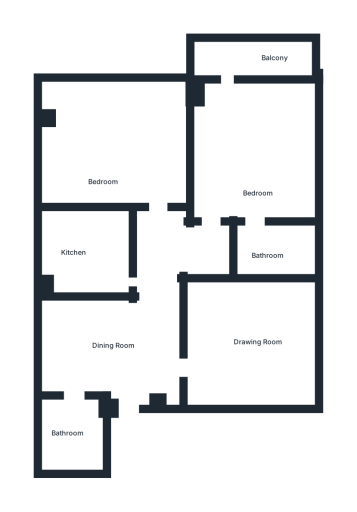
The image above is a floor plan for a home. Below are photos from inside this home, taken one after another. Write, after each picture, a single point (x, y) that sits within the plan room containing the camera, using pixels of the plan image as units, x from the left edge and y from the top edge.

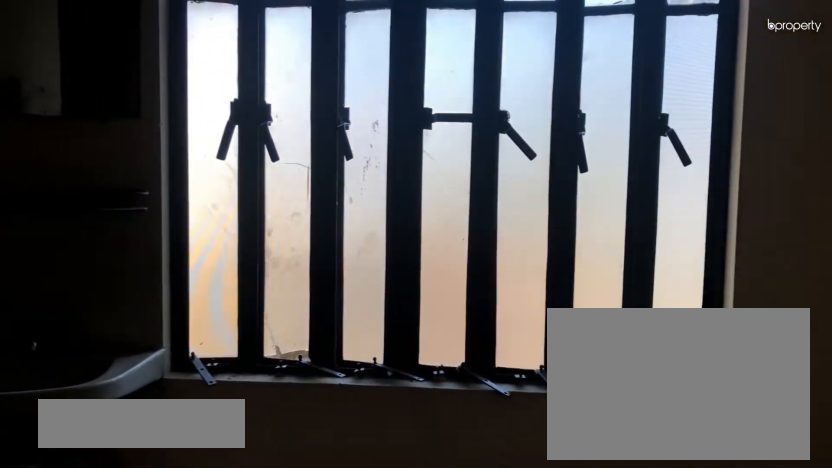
(115, 342)
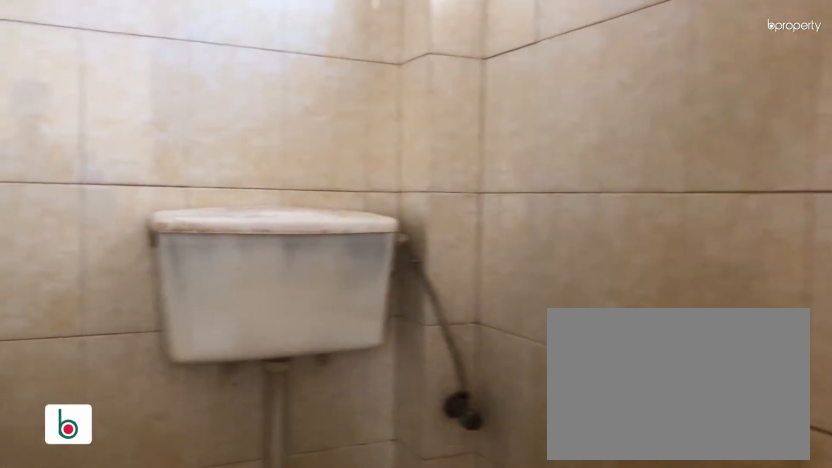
(71, 434)
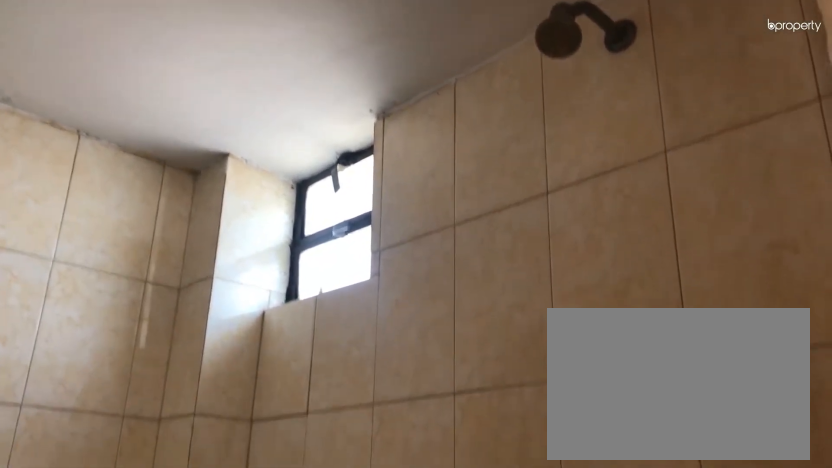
(71, 434)
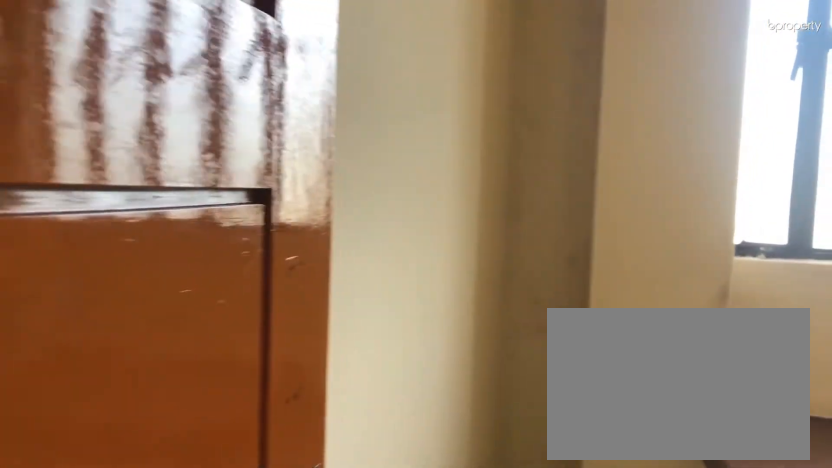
(78, 248)
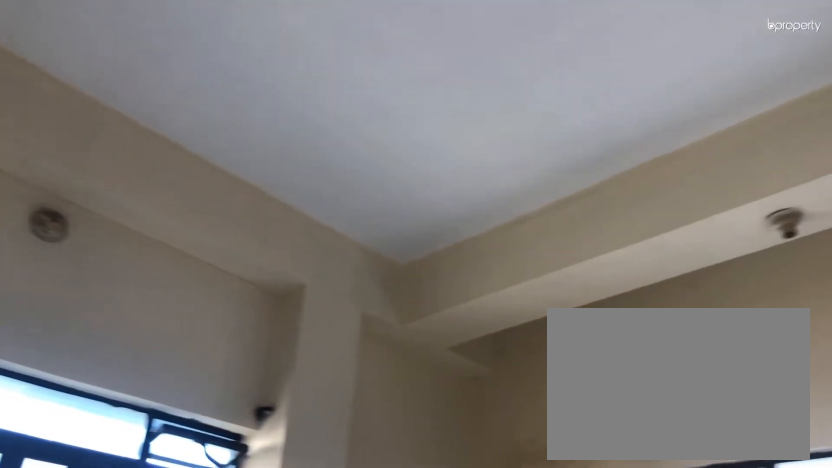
(101, 152)
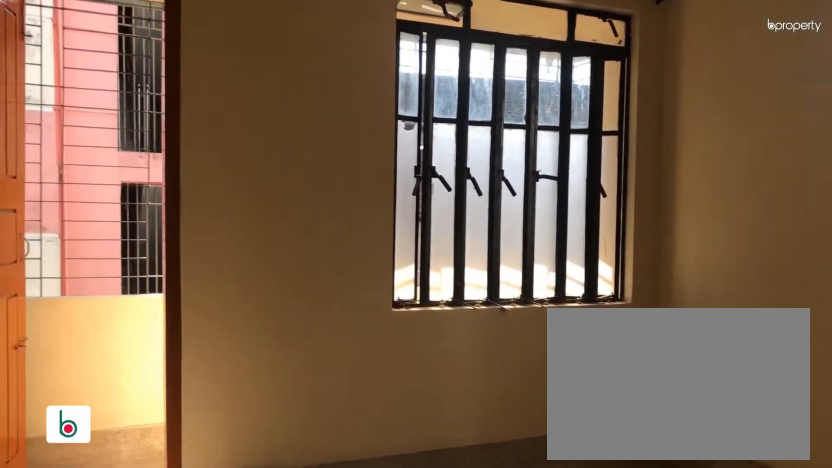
(254, 149)
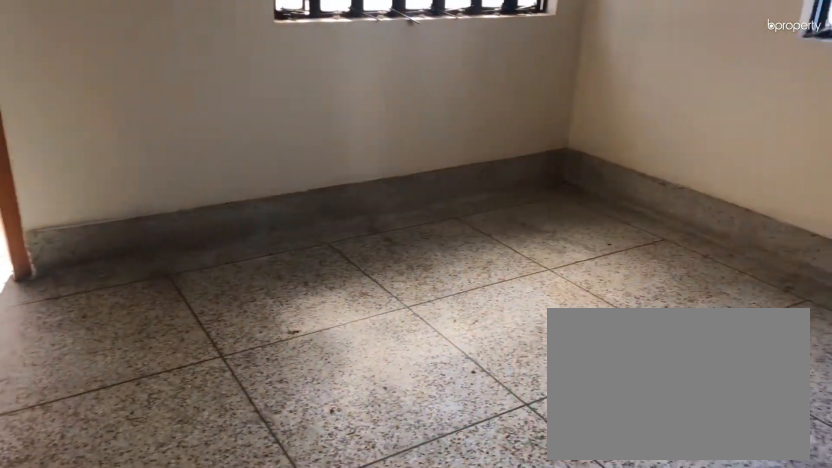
(254, 149)
